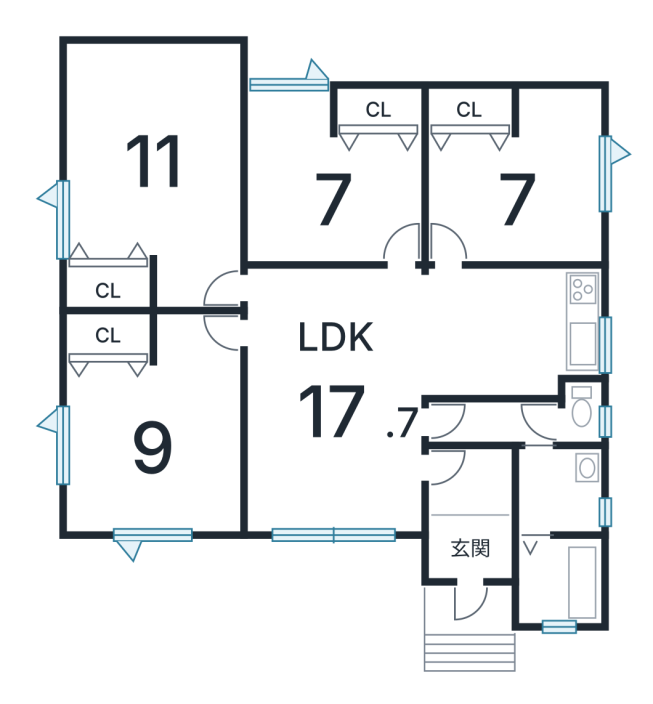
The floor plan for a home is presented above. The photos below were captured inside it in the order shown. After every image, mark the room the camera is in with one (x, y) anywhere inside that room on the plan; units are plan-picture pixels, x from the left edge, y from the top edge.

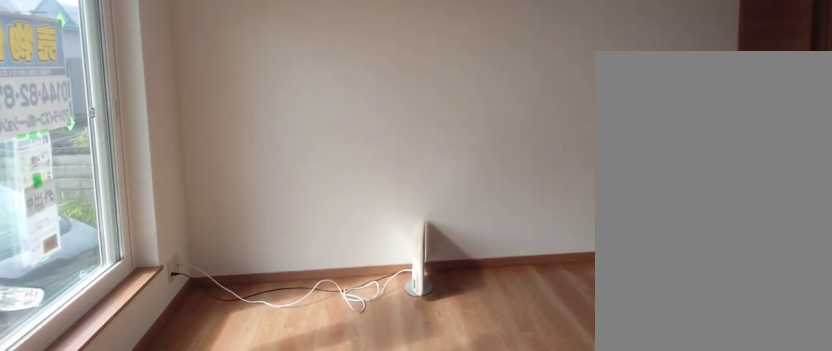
(324, 430)
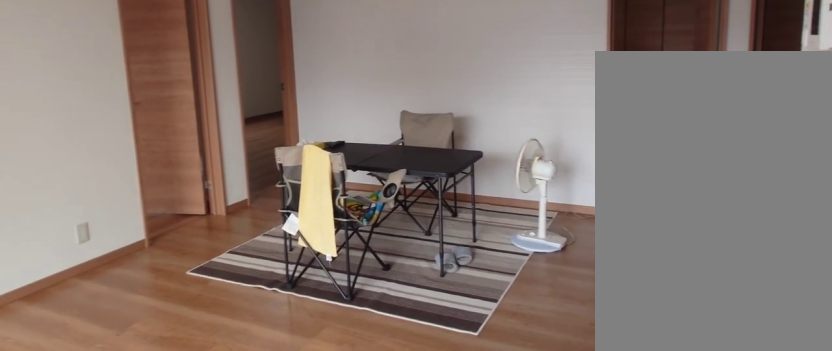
(324, 430)
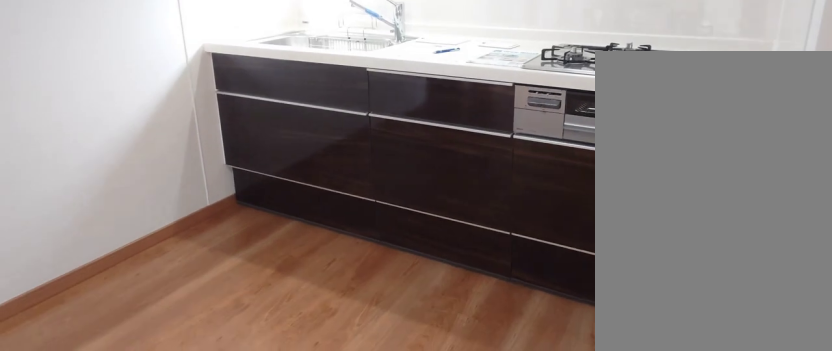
(492, 339)
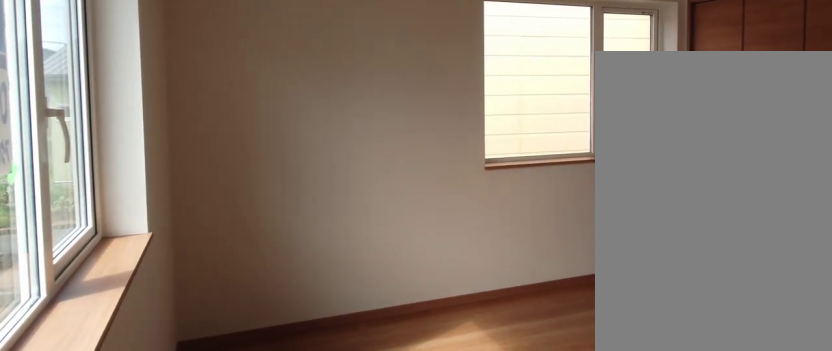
(145, 447)
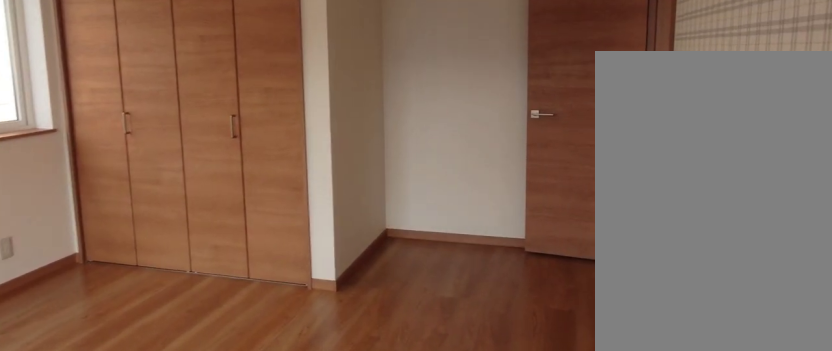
(145, 447)
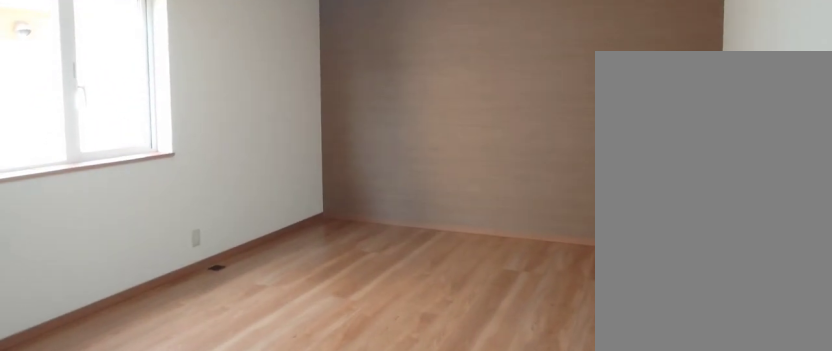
(147, 169)
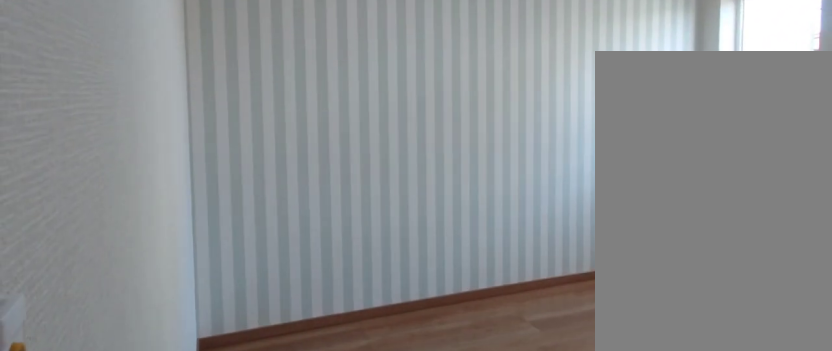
(328, 202)
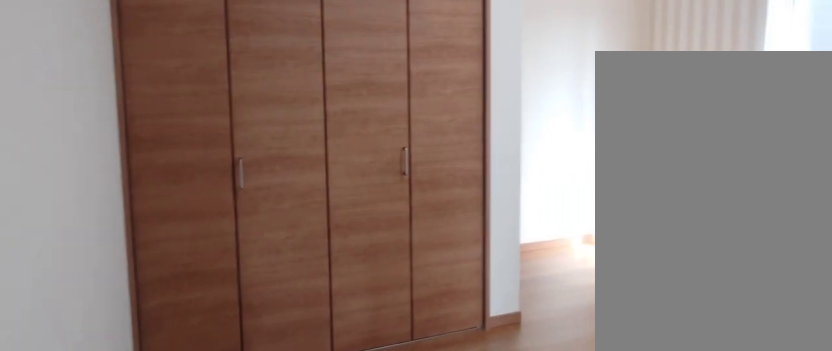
(519, 215)
